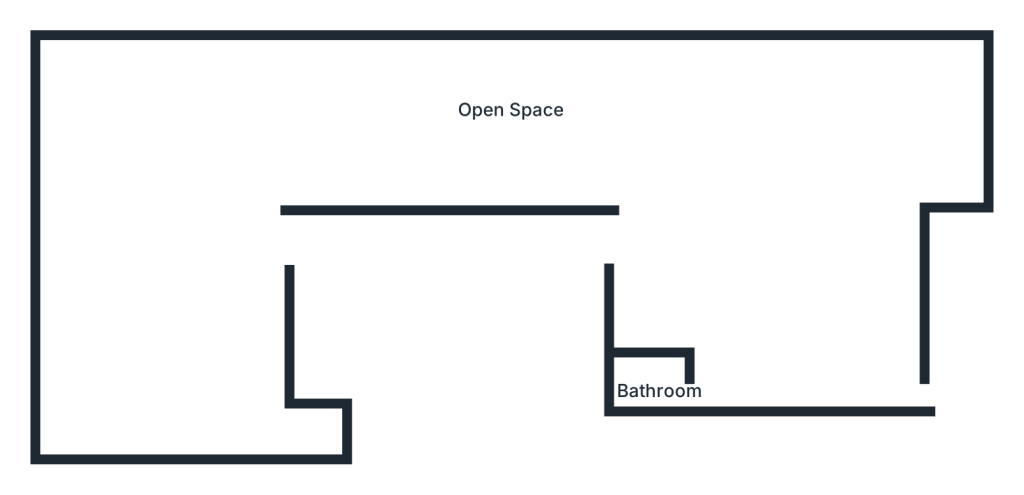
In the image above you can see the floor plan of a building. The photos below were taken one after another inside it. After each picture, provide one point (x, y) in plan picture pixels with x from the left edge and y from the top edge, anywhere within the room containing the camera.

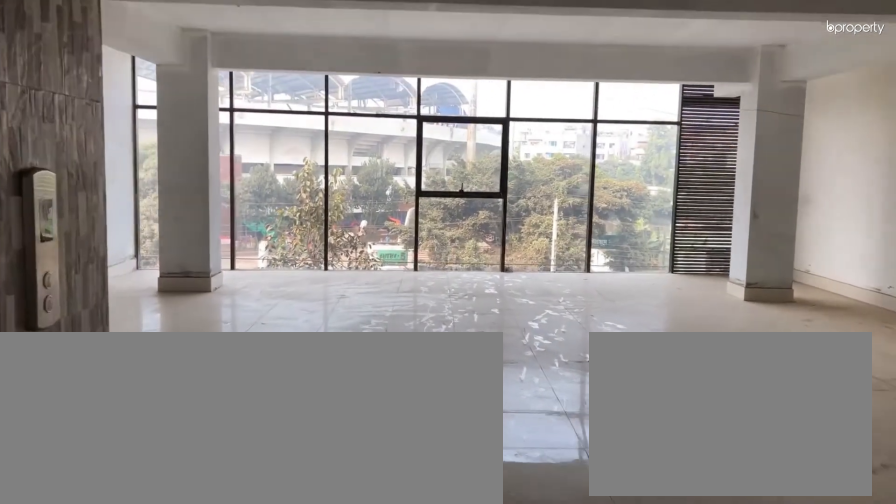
(188, 243)
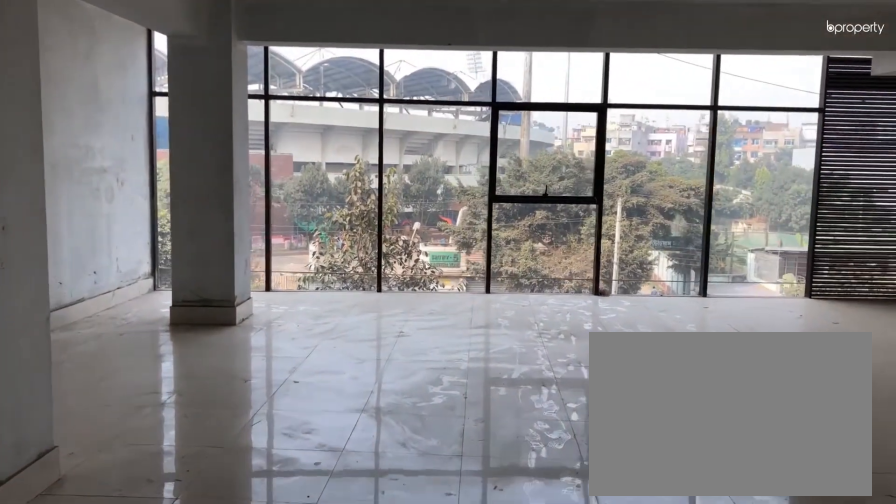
(188, 243)
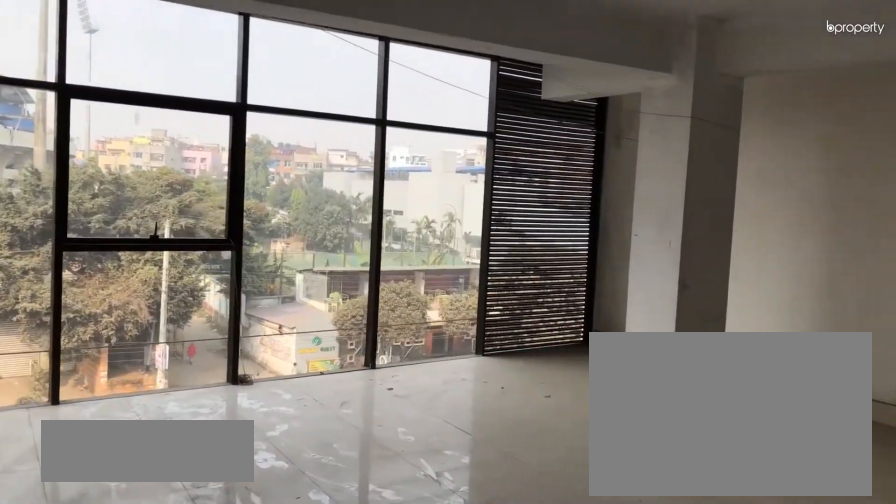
(199, 125)
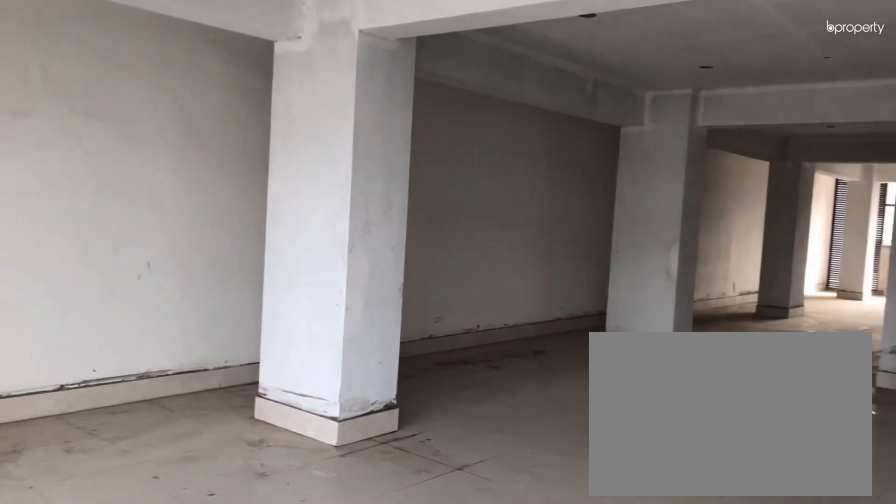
(199, 125)
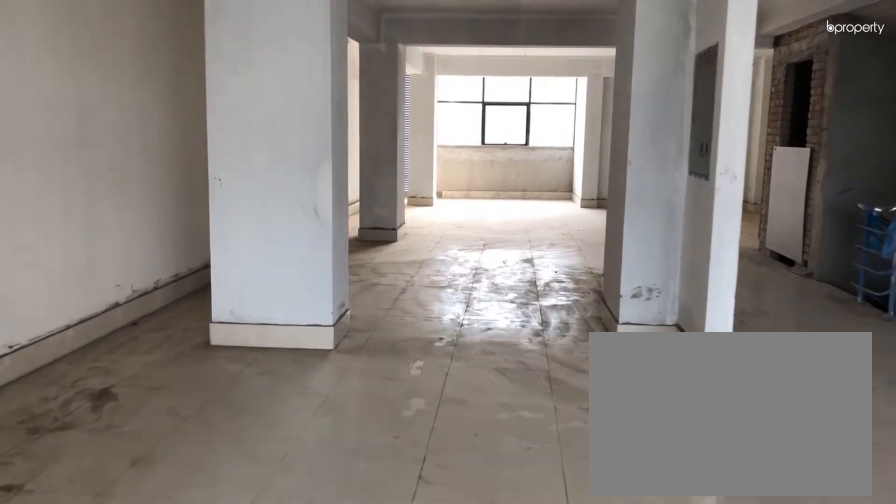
(369, 100)
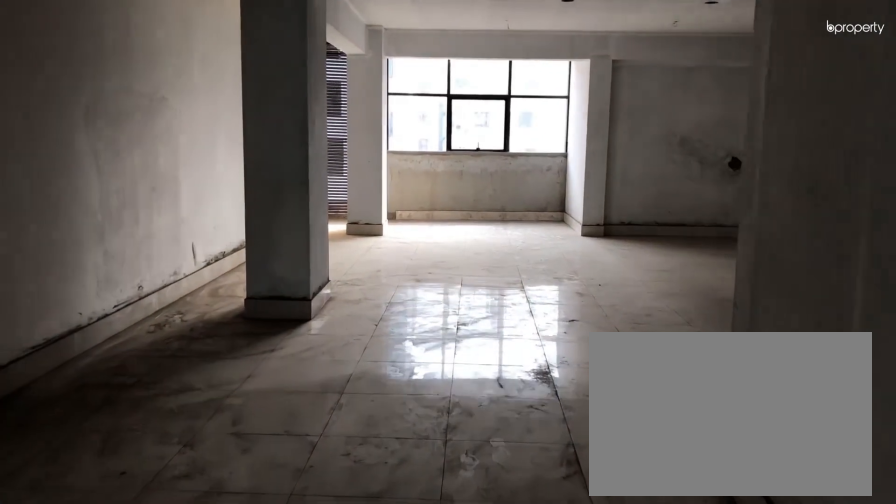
(502, 96)
